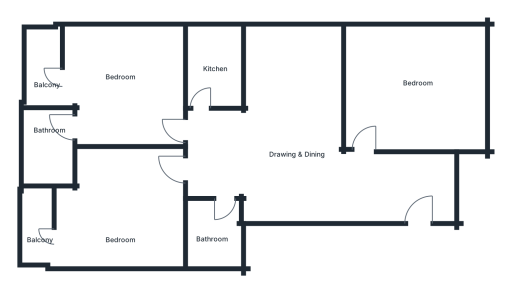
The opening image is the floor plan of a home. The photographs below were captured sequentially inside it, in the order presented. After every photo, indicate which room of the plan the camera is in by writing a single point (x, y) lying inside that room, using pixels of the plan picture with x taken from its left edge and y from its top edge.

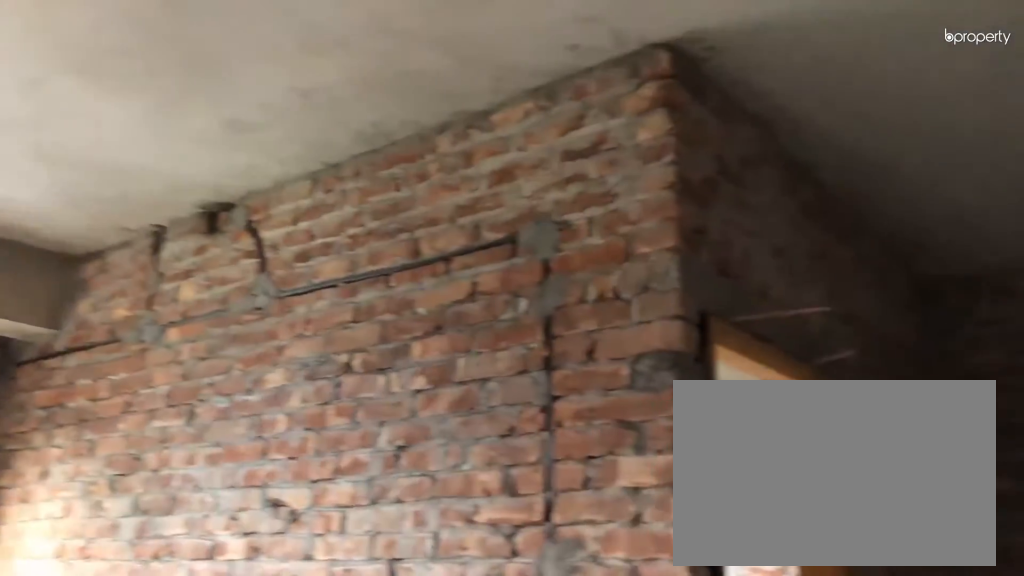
(296, 155)
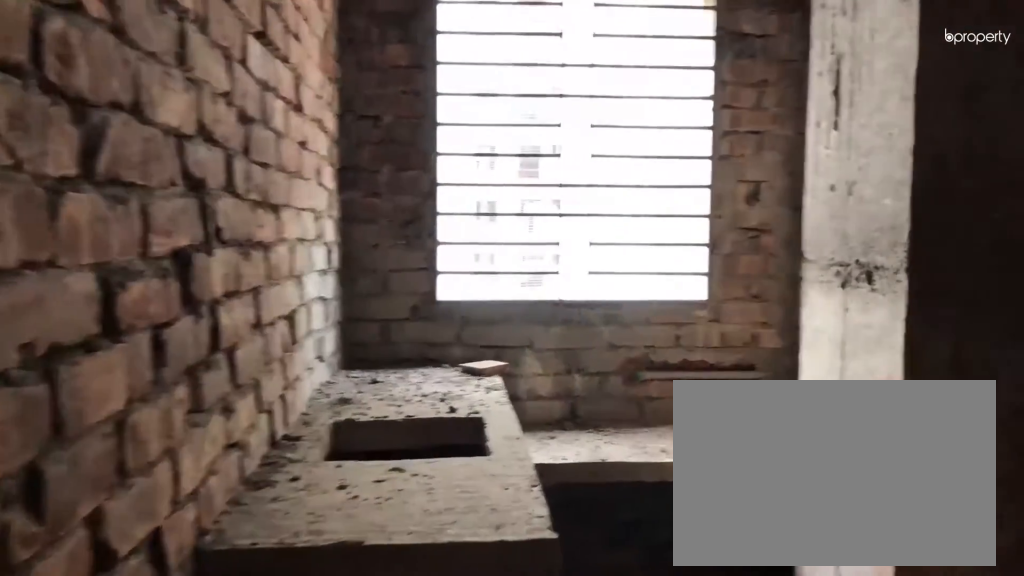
(217, 64)
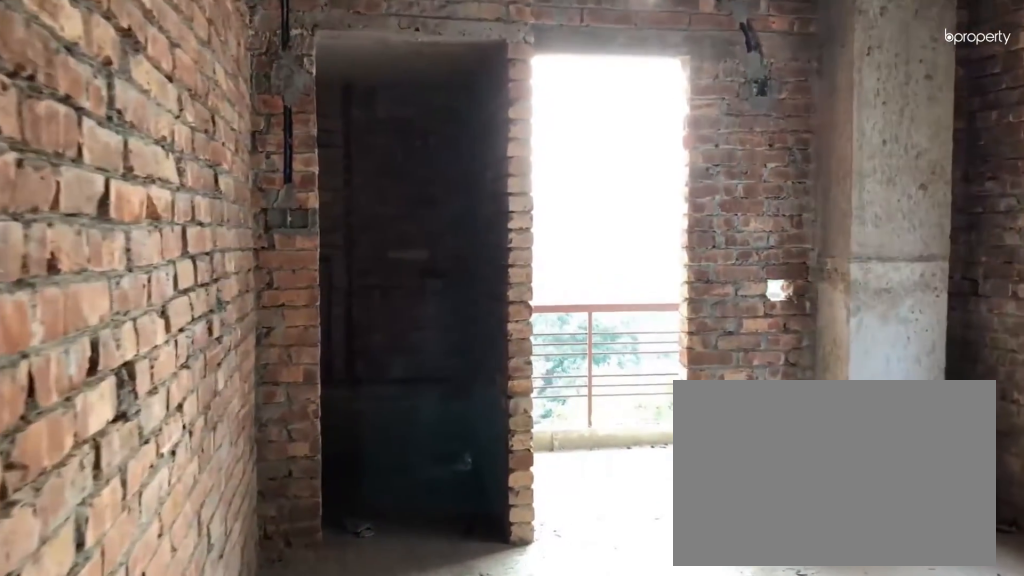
(124, 82)
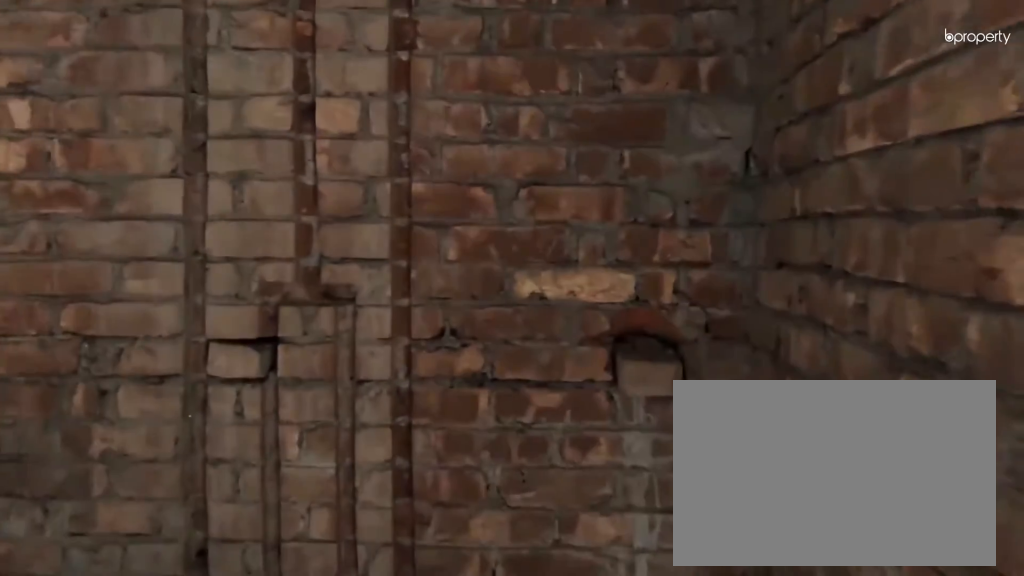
(48, 153)
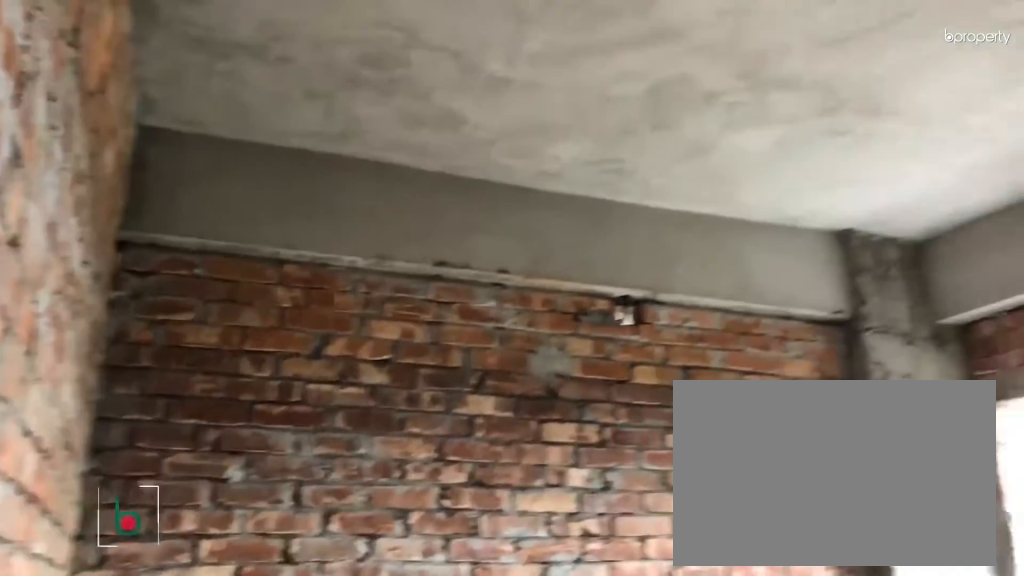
(116, 225)
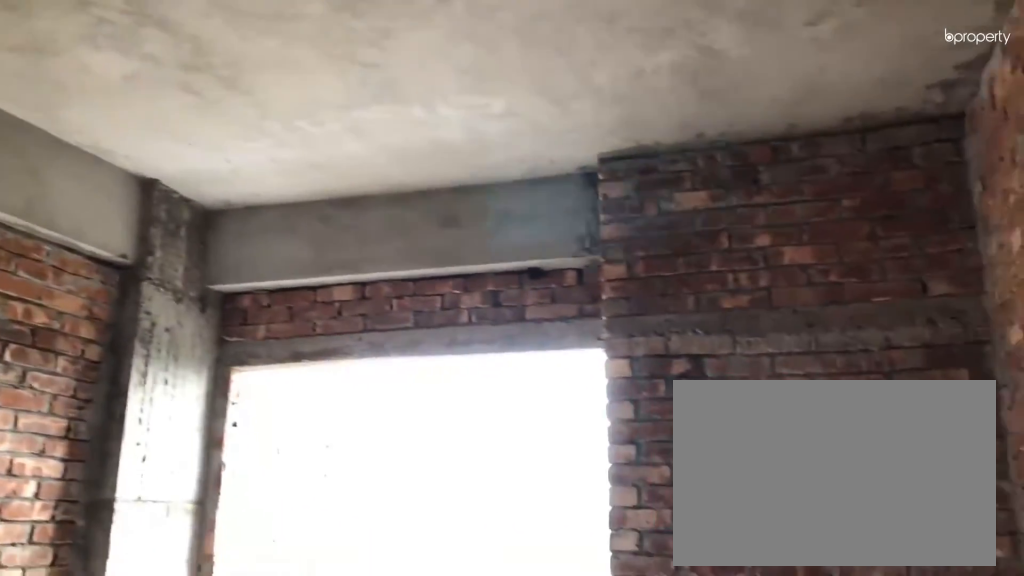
(116, 225)
